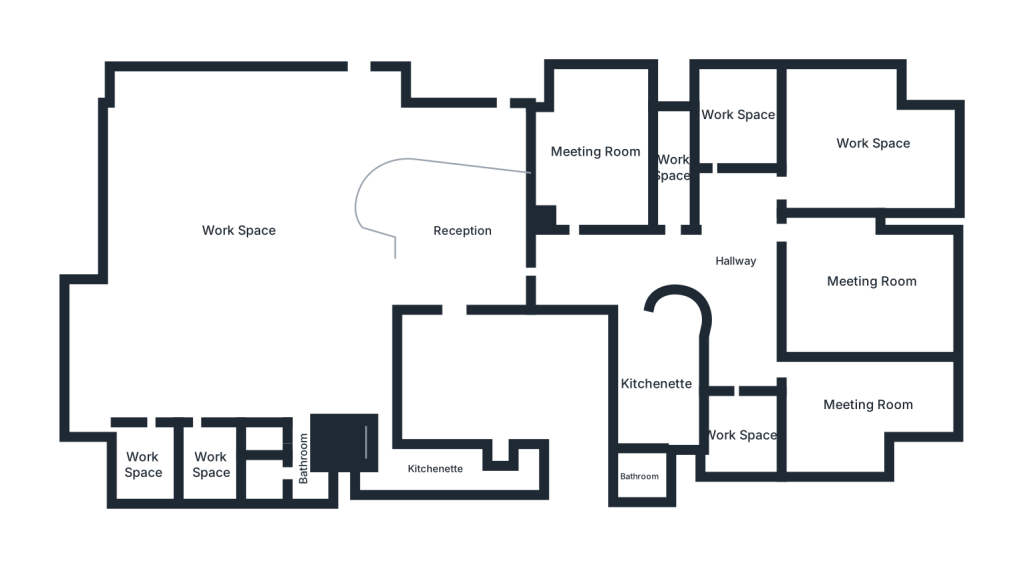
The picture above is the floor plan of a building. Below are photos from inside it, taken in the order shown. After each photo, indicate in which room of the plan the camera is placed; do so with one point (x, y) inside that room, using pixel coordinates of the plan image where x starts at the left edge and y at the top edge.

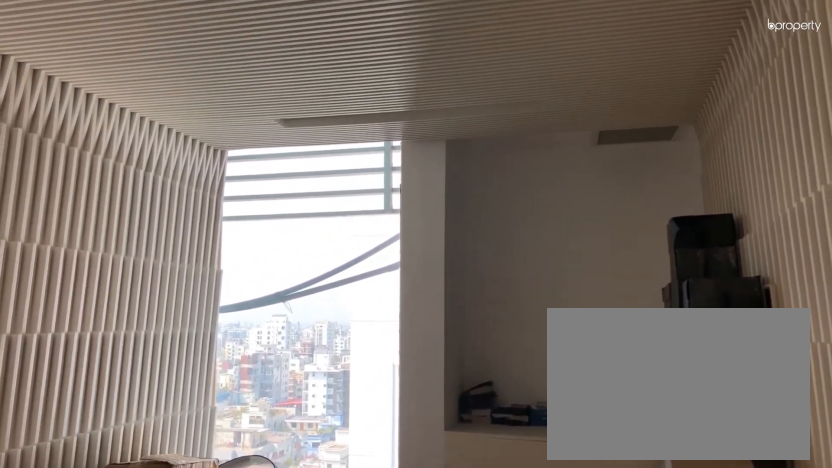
(739, 434)
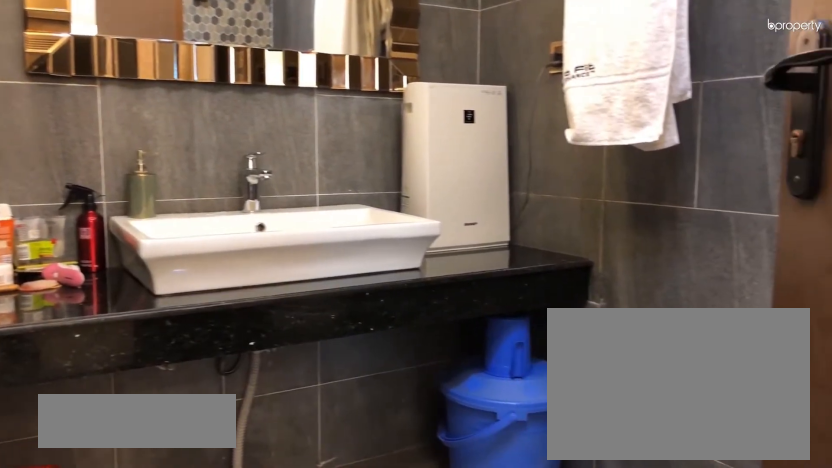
(640, 476)
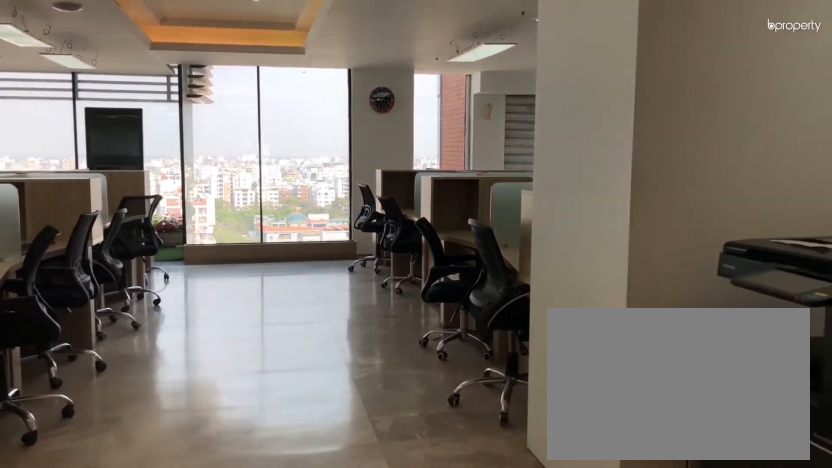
(238, 230)
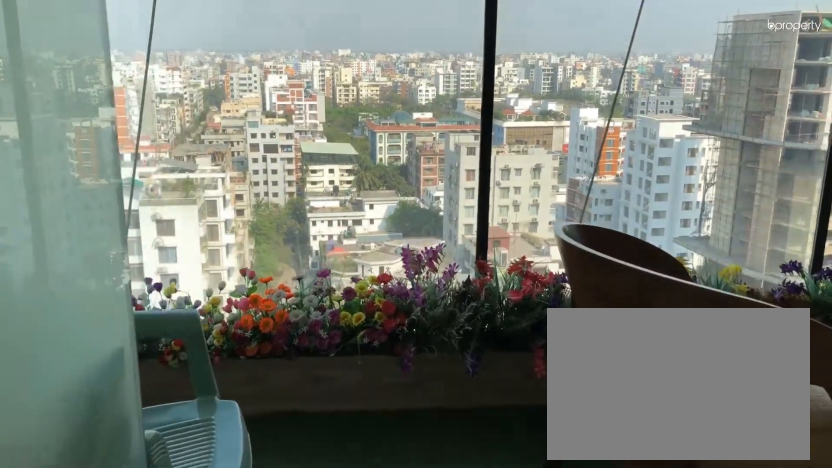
(238, 230)
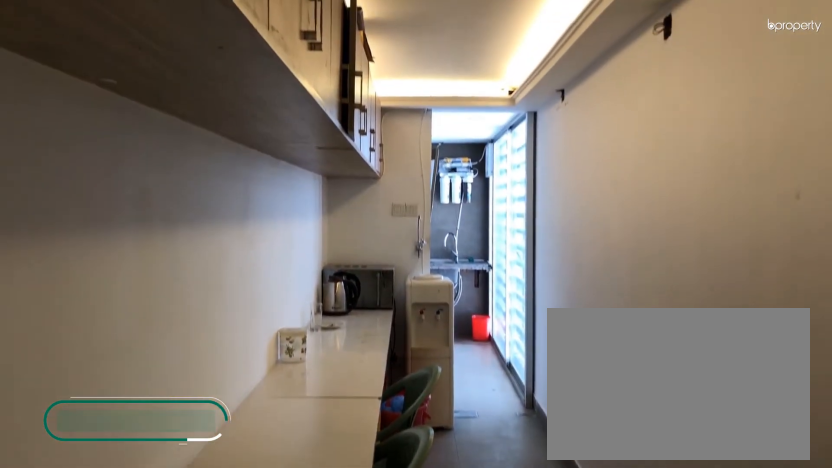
(434, 469)
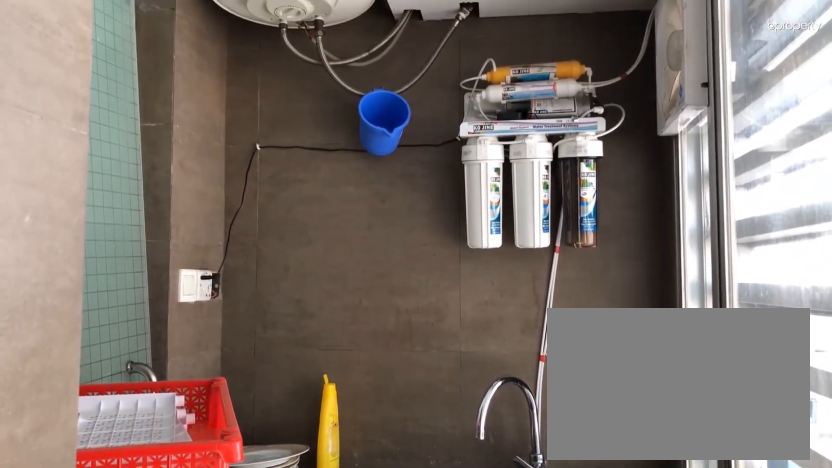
(526, 473)
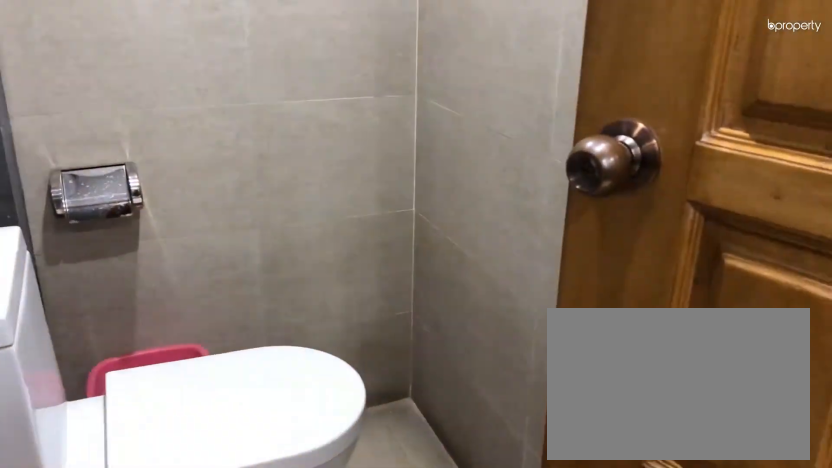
(266, 441)
